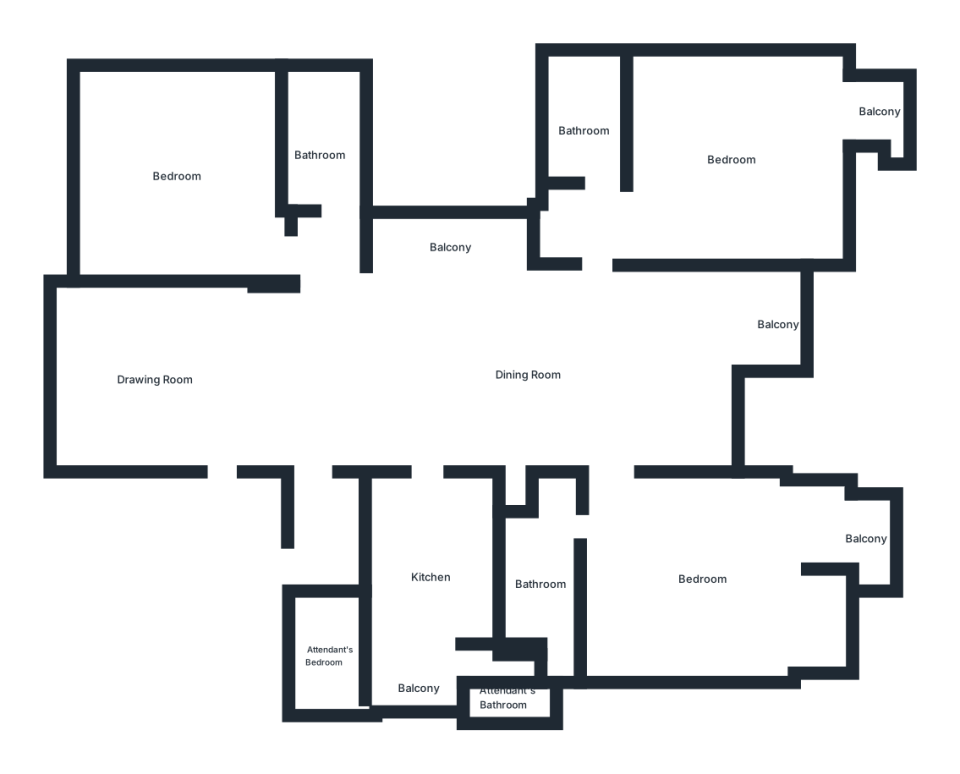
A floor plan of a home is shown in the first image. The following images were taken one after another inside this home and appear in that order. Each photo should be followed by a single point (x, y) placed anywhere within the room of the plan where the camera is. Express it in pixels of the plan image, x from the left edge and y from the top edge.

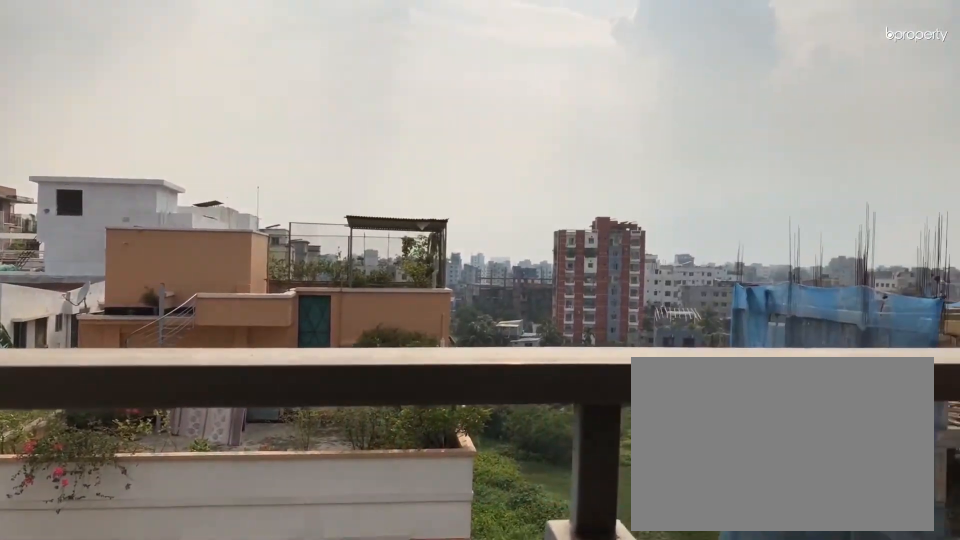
(883, 114)
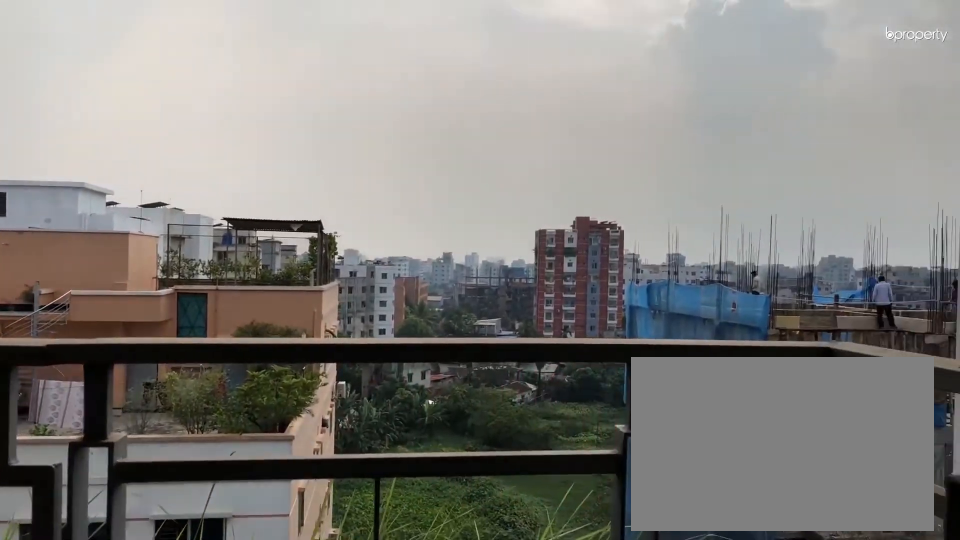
(776, 323)
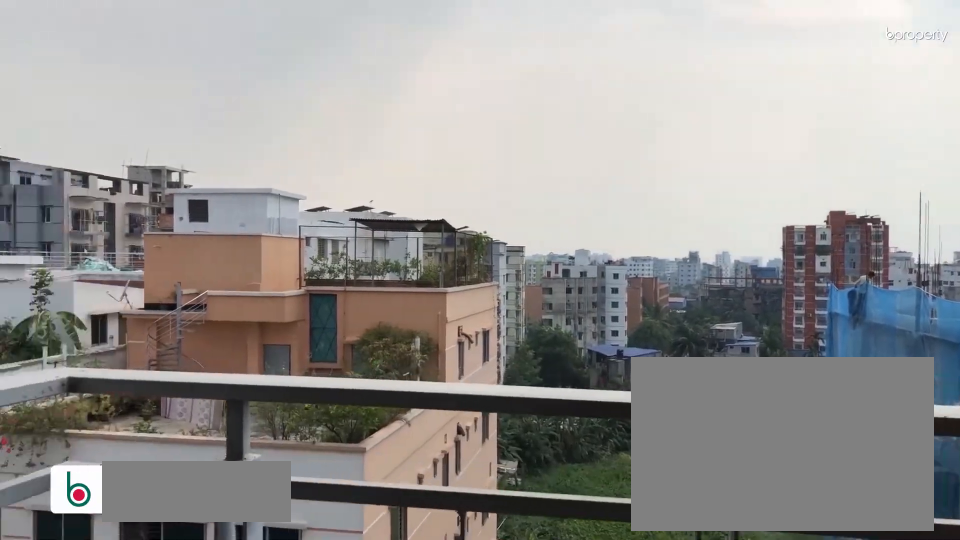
(865, 530)
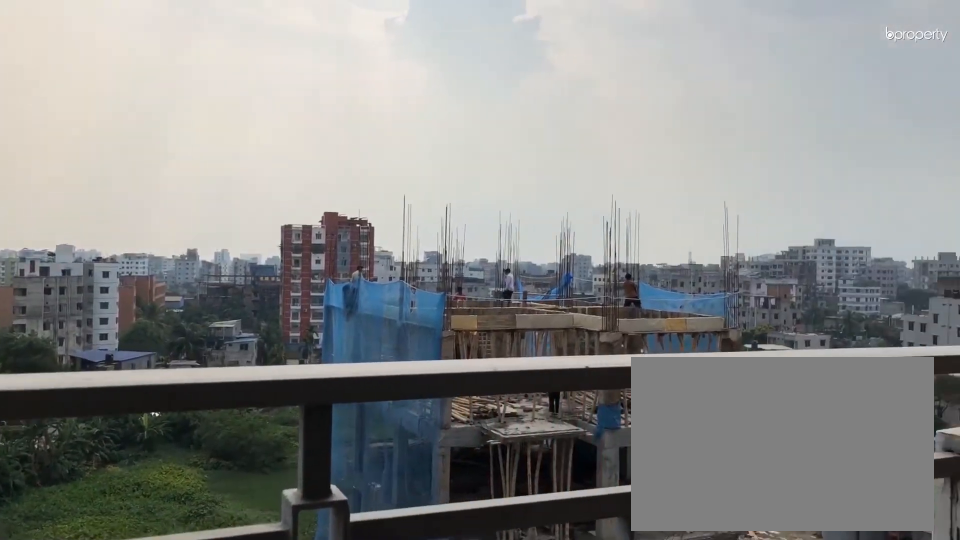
(865, 530)
